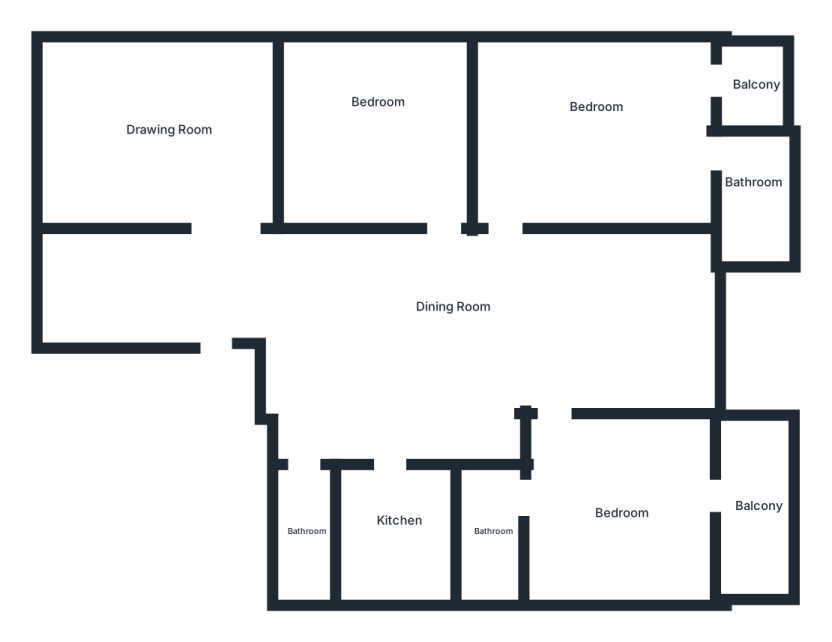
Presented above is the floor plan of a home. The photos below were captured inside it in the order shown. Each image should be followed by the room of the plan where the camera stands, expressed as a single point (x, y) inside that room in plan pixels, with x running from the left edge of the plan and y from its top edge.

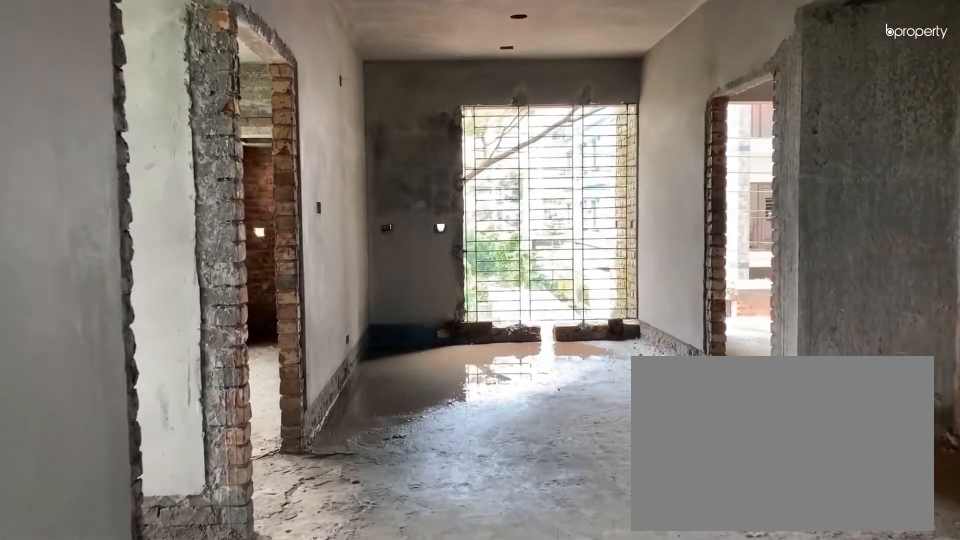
(285, 300)
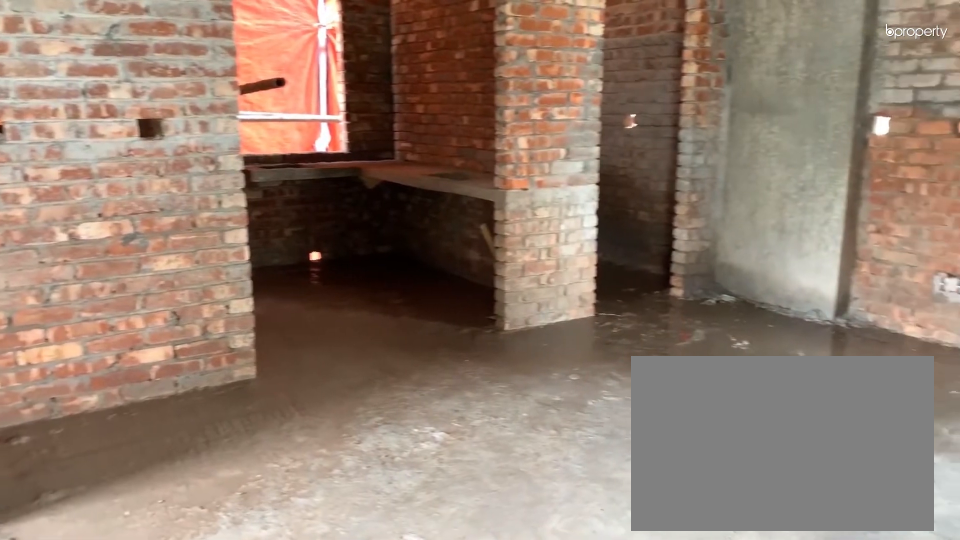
(475, 343)
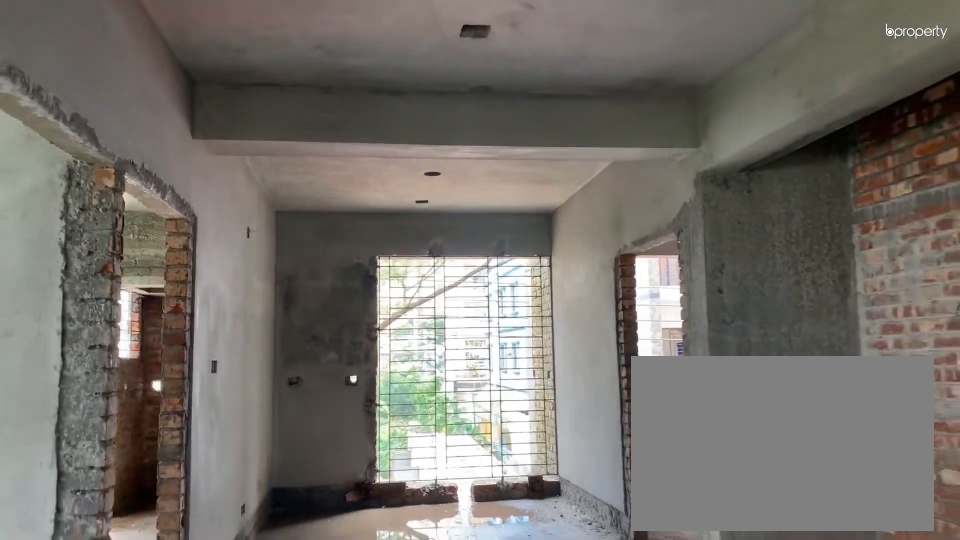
(476, 344)
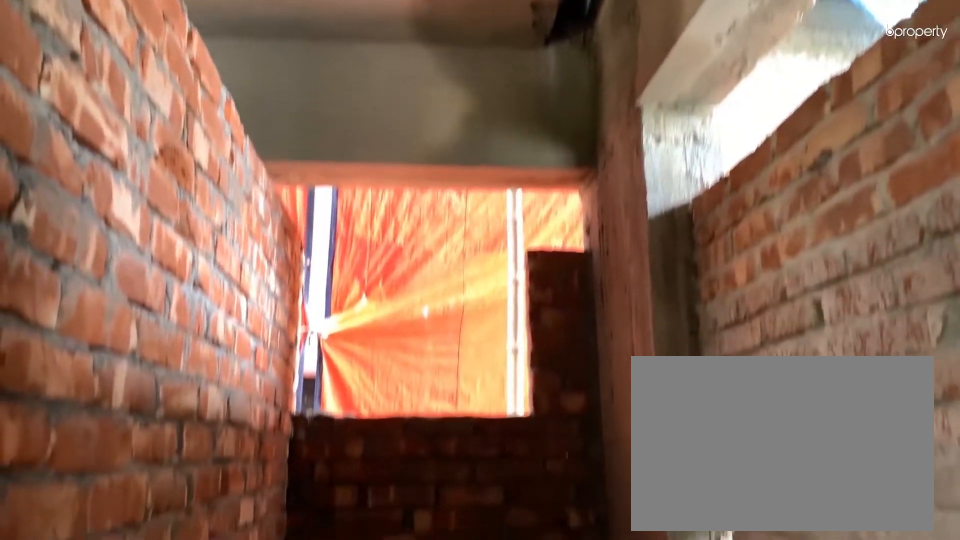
(307, 542)
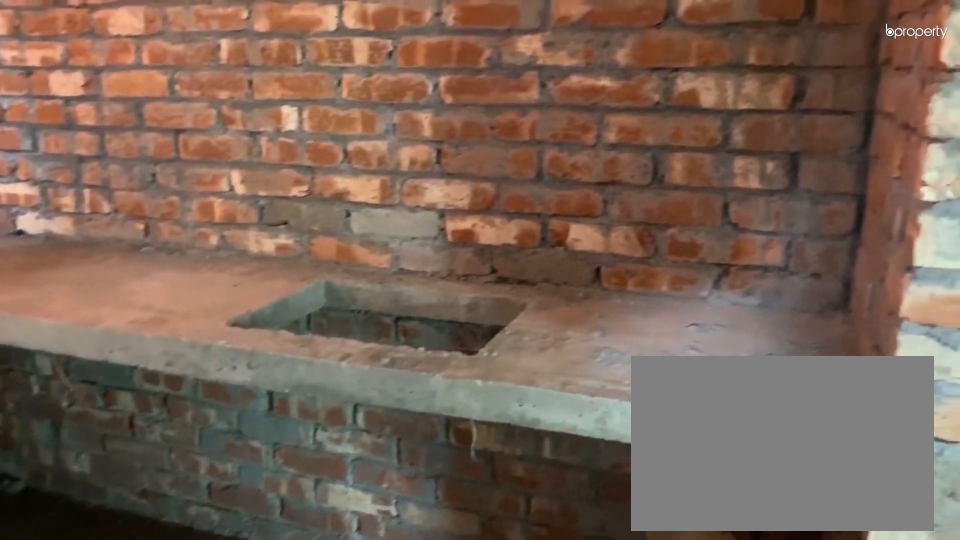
(406, 532)
